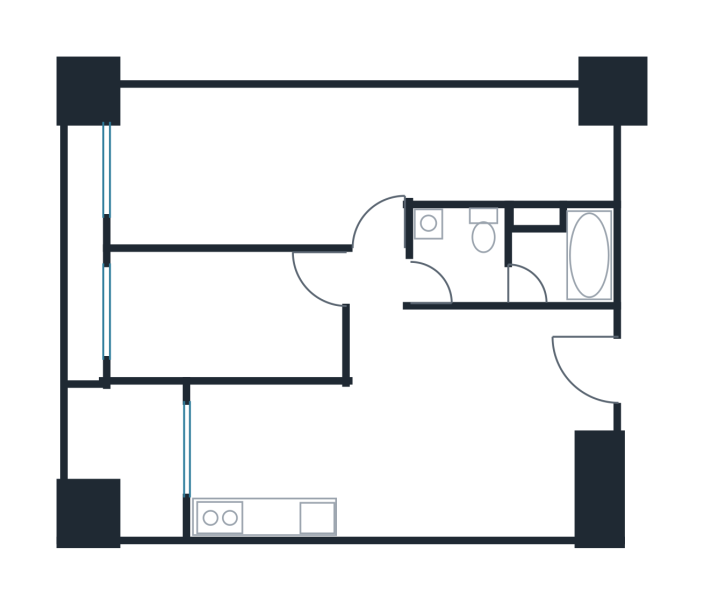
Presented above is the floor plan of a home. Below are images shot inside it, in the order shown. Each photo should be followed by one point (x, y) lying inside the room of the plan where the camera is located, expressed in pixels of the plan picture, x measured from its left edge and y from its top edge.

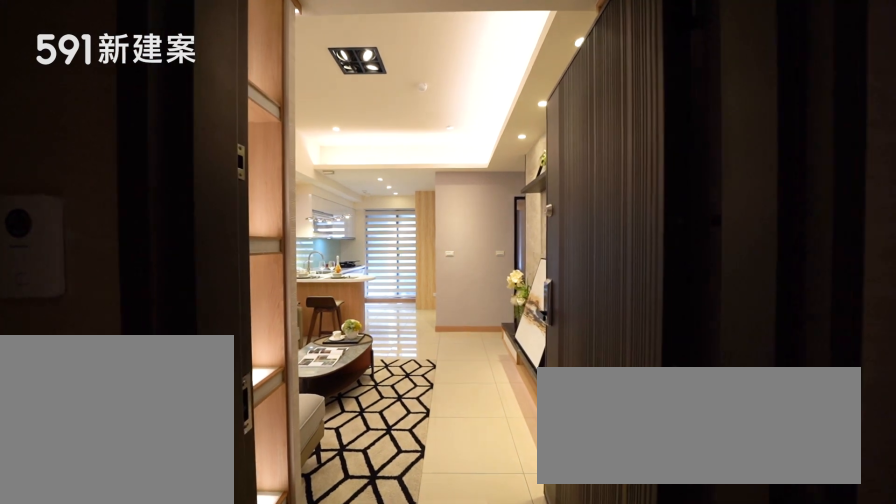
(581, 367)
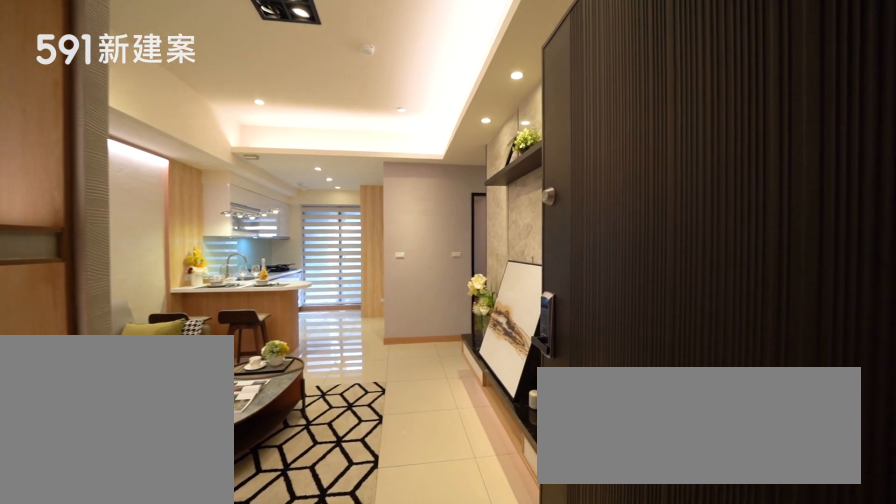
(581, 367)
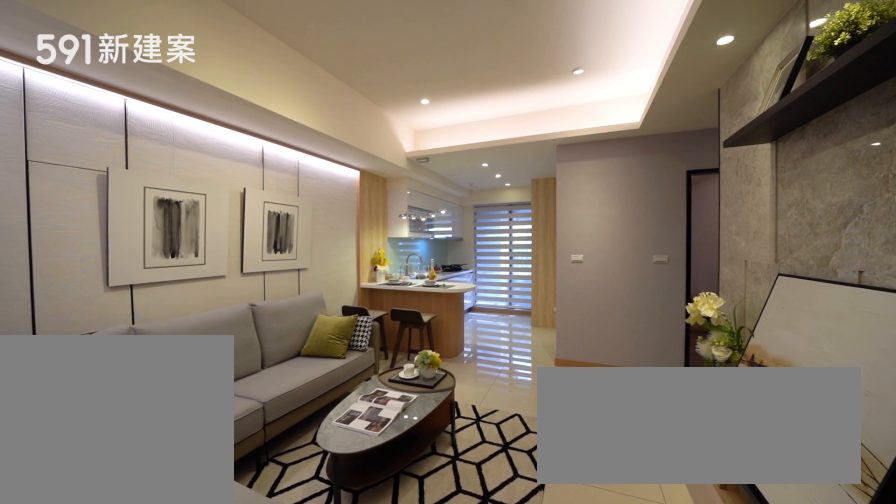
(493, 424)
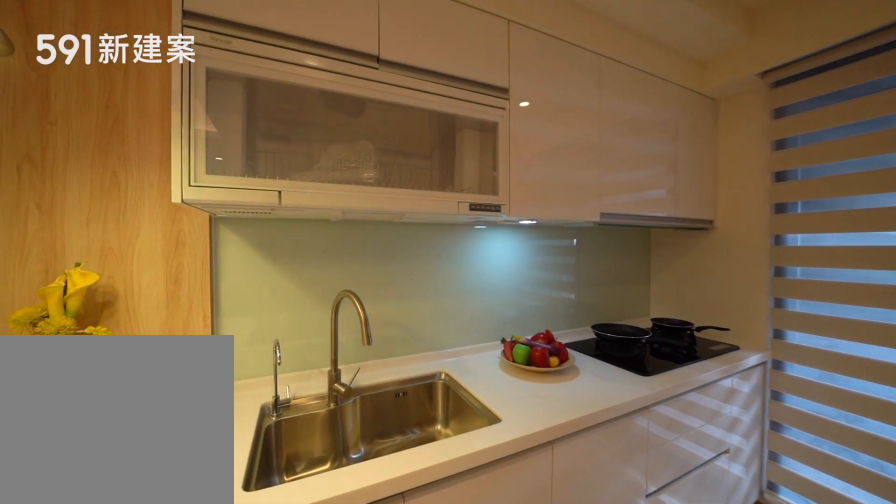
(283, 462)
